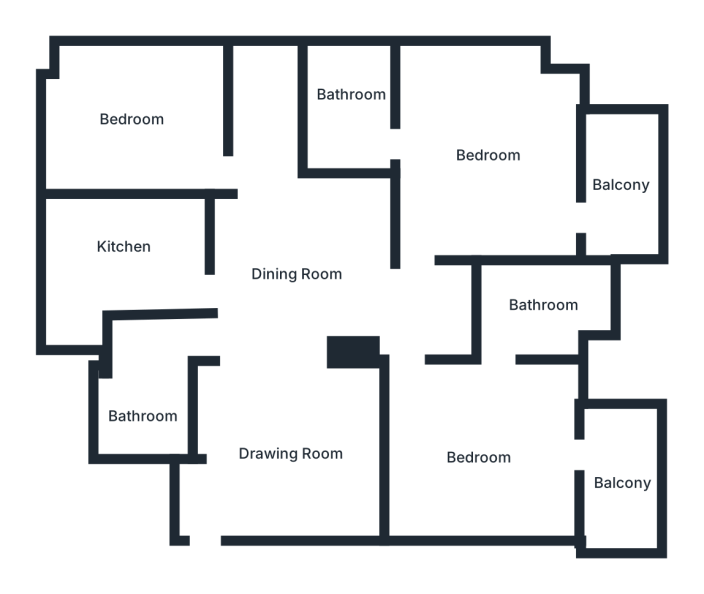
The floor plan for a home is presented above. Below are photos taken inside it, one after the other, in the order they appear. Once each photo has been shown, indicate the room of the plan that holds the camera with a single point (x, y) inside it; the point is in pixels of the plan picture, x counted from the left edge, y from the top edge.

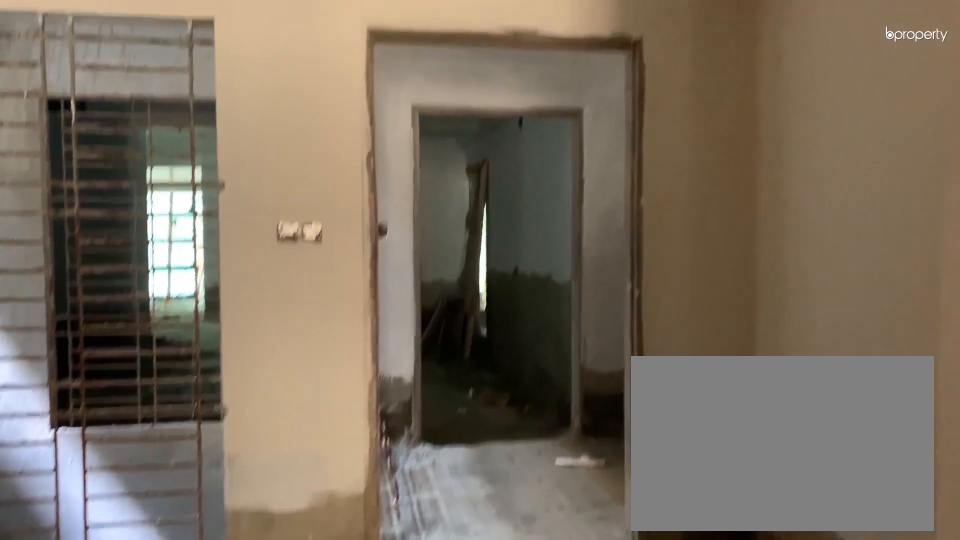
(286, 444)
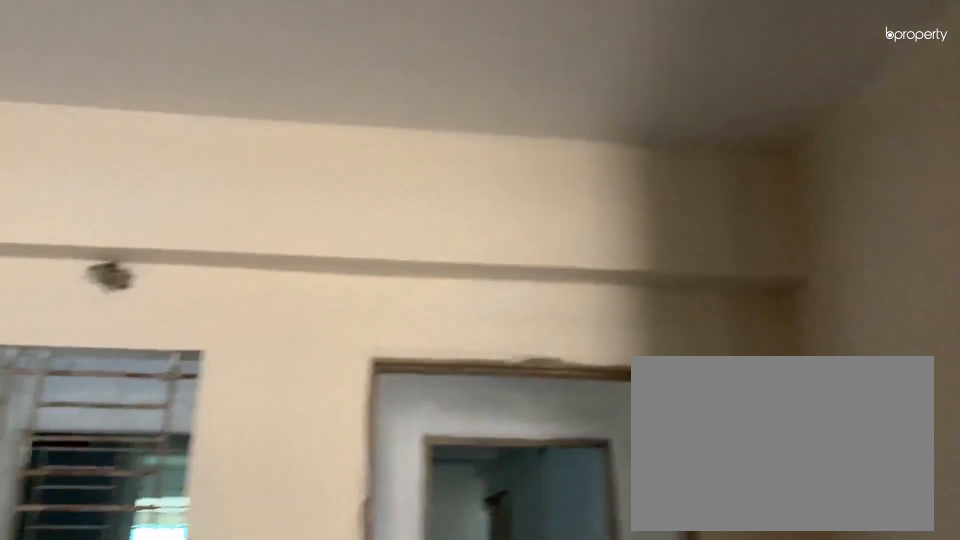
(286, 444)
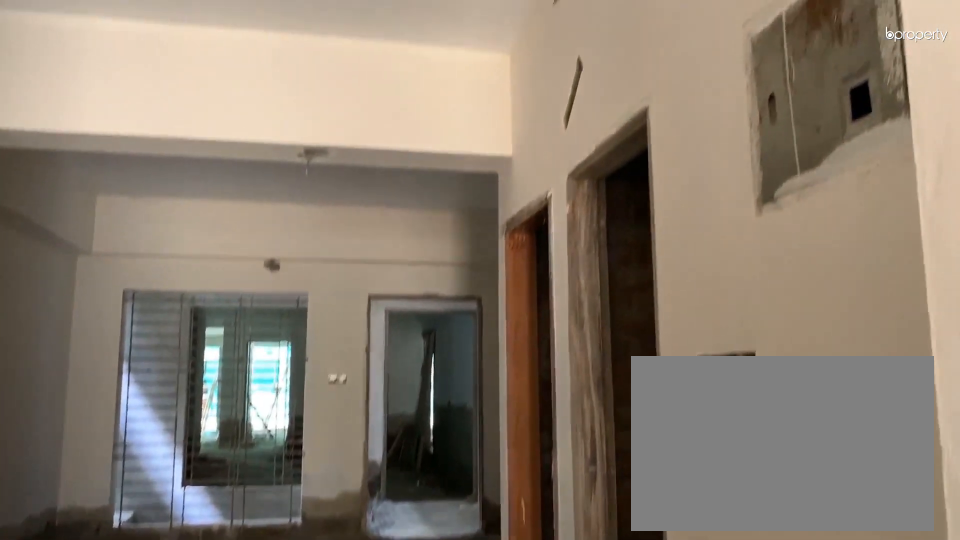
(304, 262)
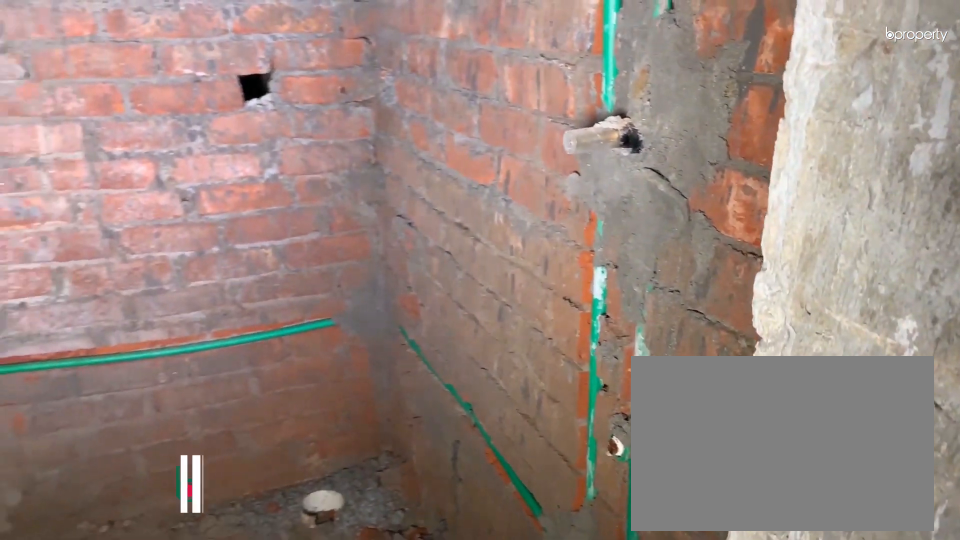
(140, 386)
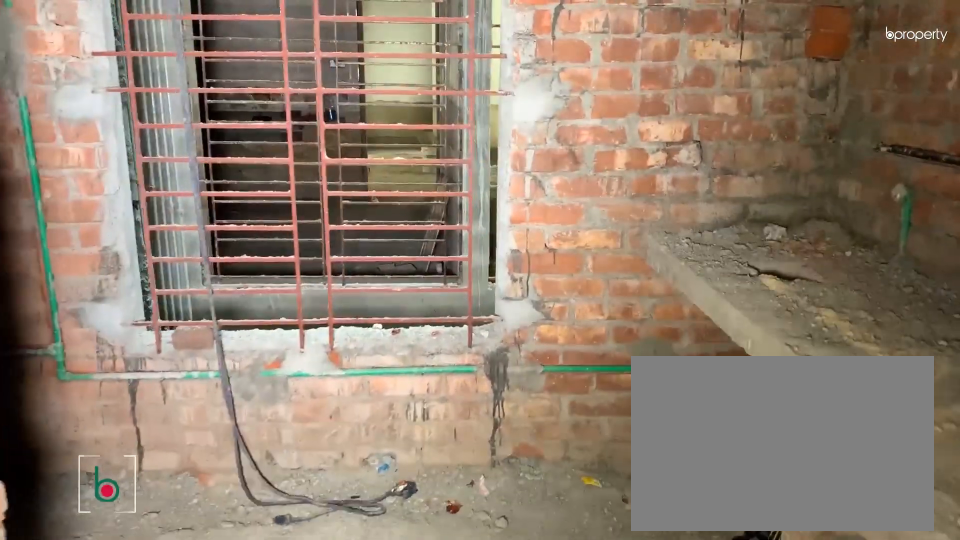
(110, 256)
